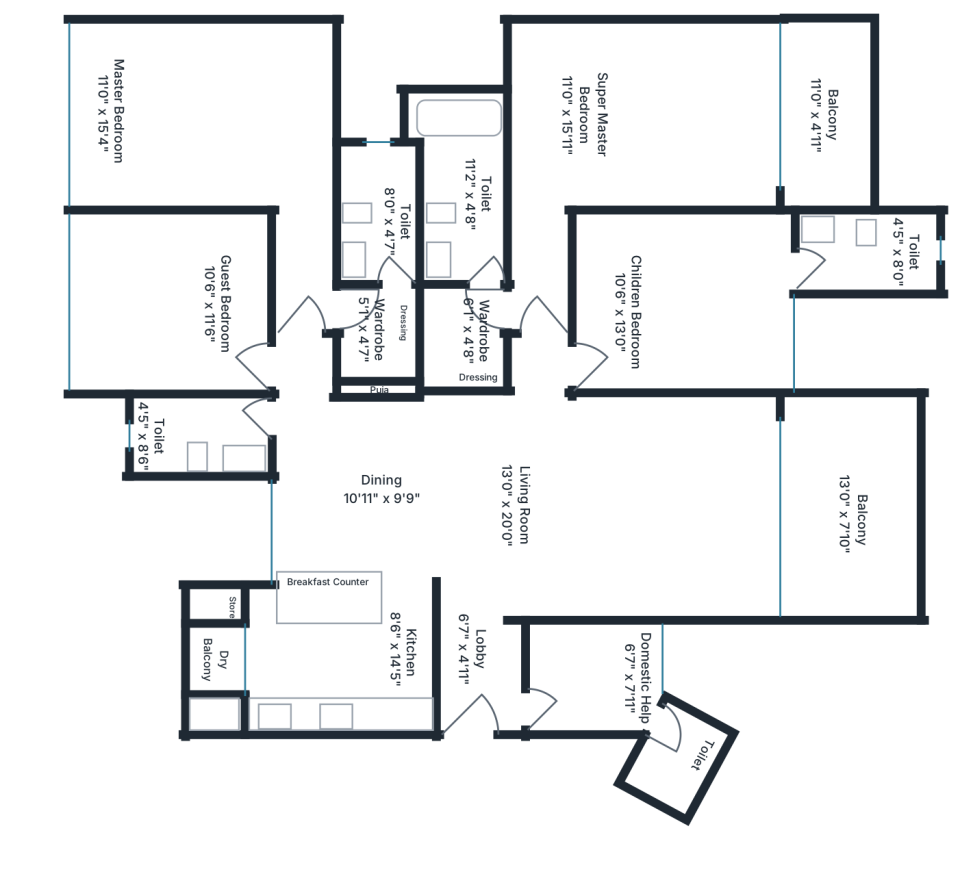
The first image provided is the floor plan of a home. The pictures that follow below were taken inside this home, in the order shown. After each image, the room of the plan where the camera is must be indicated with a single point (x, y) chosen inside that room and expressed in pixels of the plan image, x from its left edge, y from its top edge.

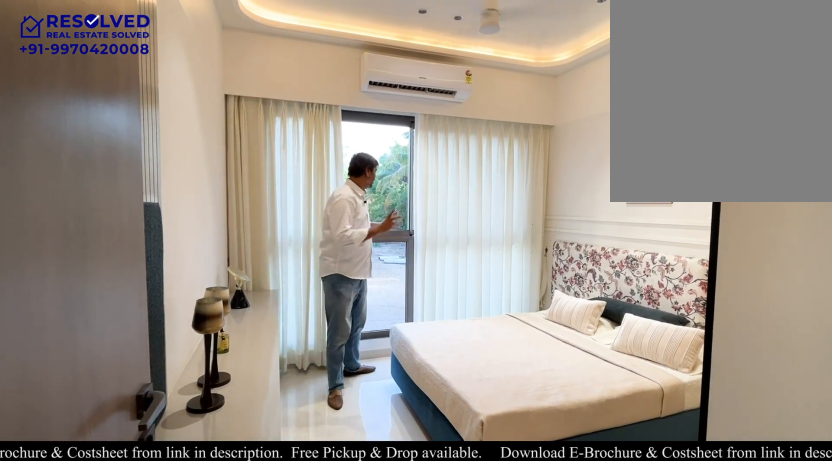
(175, 302)
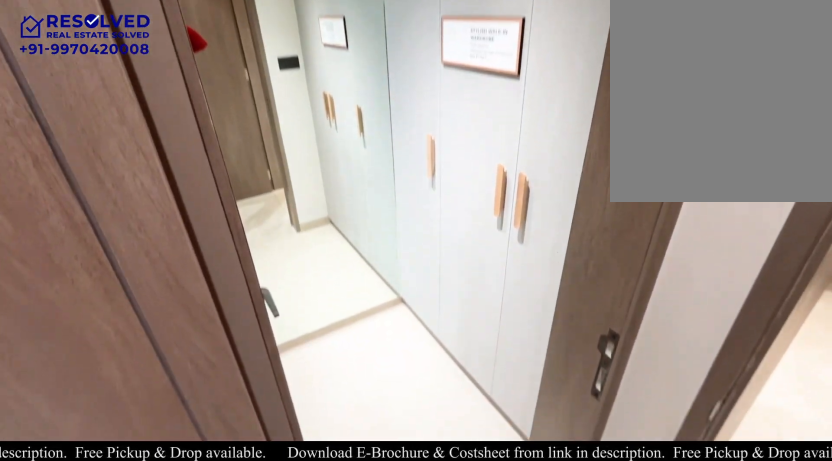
(378, 334)
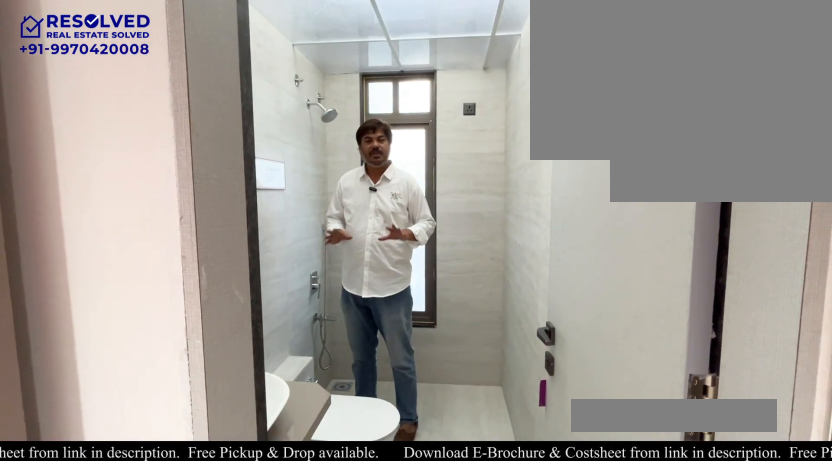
(378, 215)
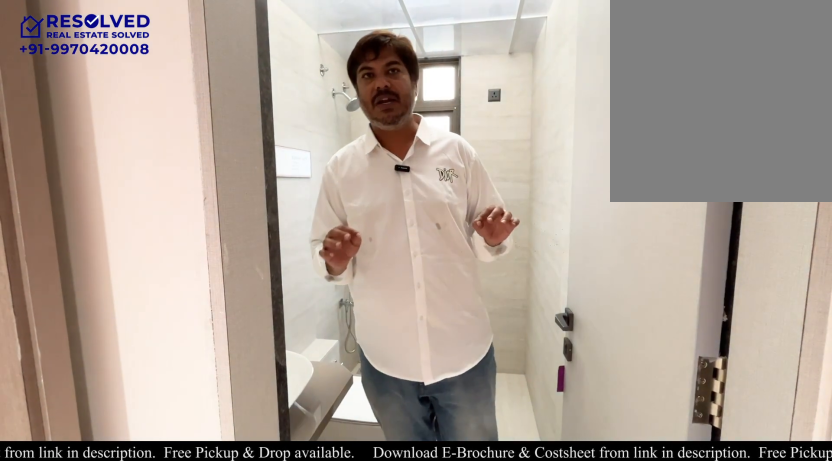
(378, 215)
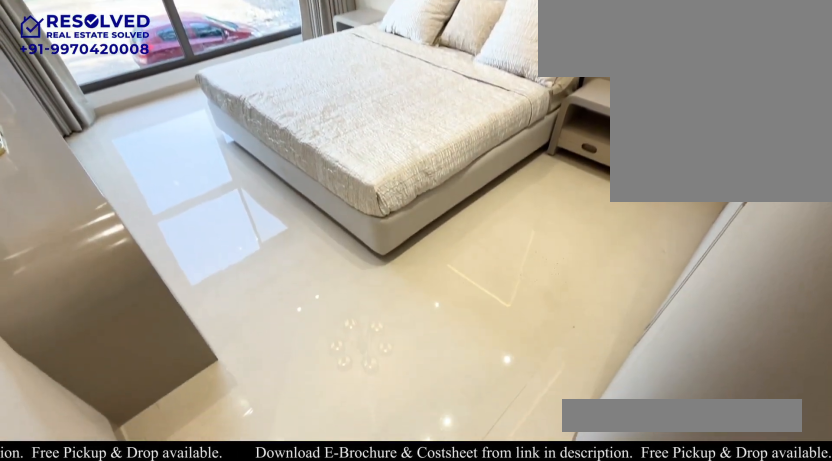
(218, 134)
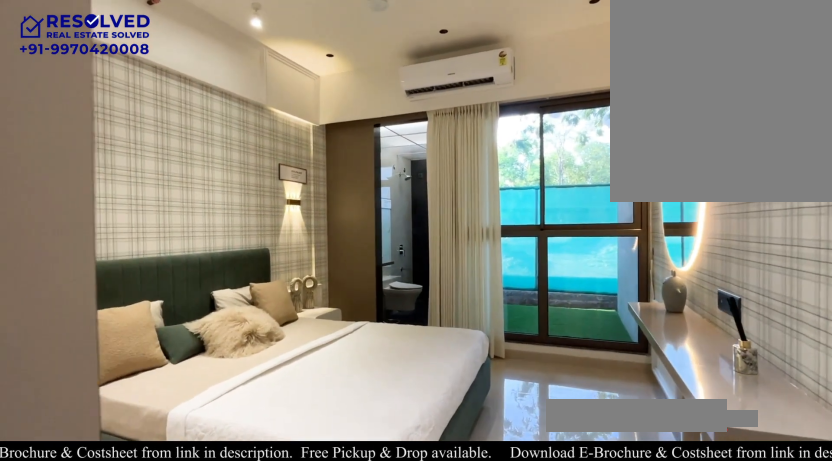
(684, 301)
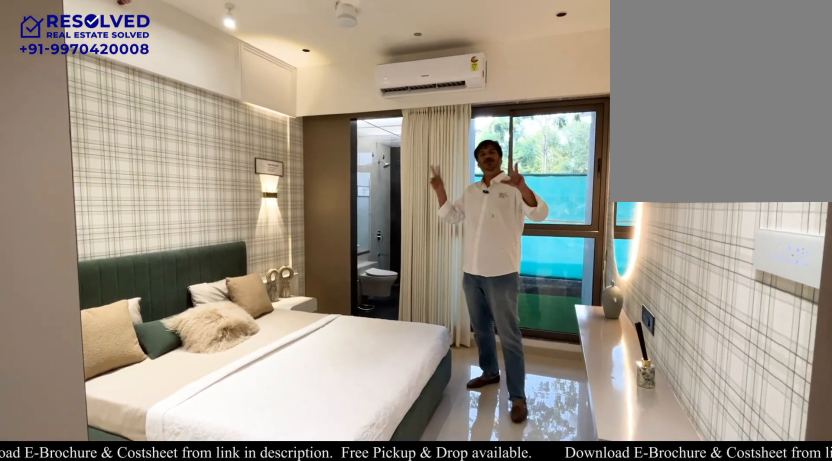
(684, 301)
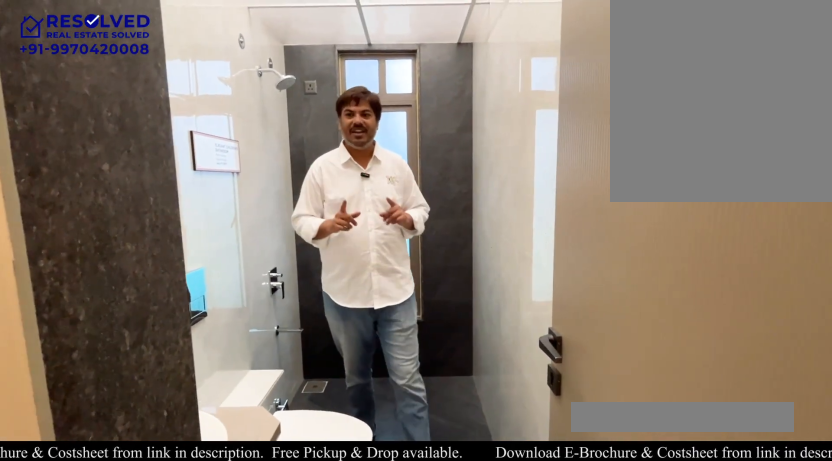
(862, 250)
